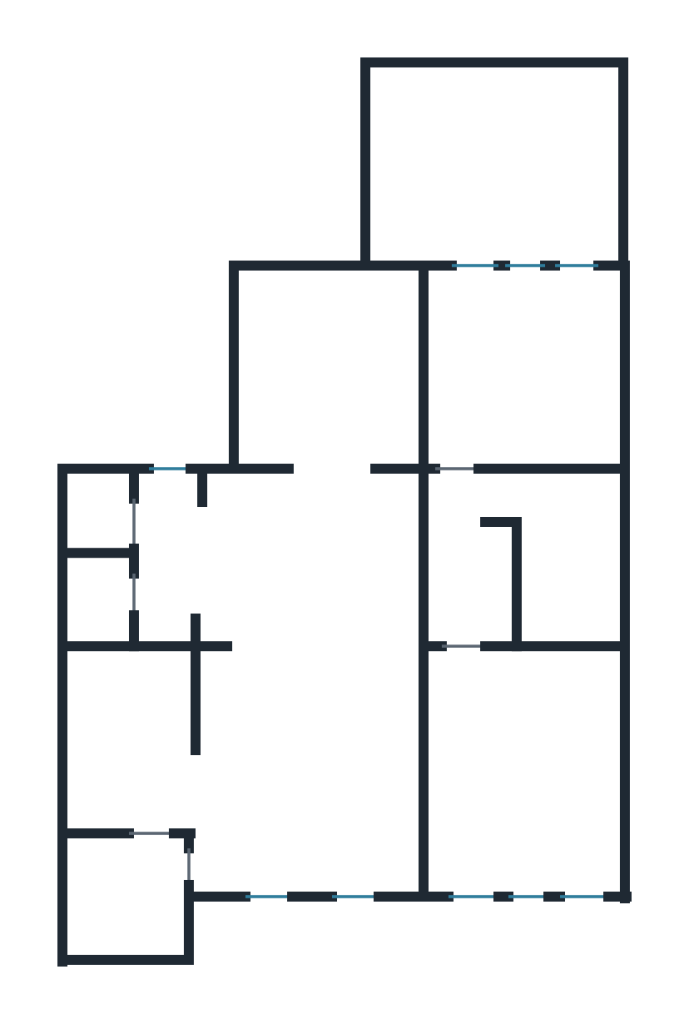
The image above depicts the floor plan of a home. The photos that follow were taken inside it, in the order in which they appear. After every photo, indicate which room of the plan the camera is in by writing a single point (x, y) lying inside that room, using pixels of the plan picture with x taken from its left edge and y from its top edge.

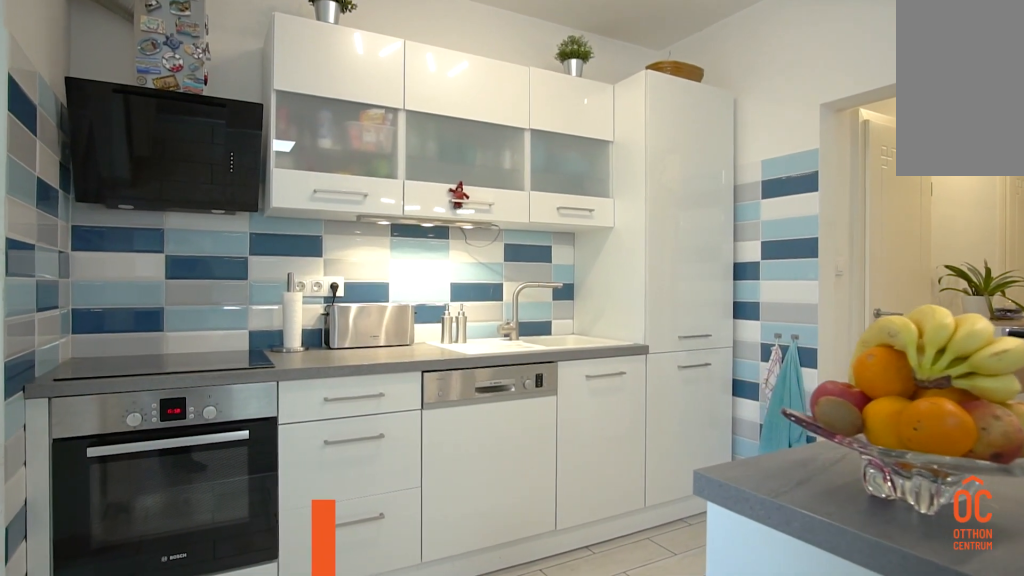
(132, 744)
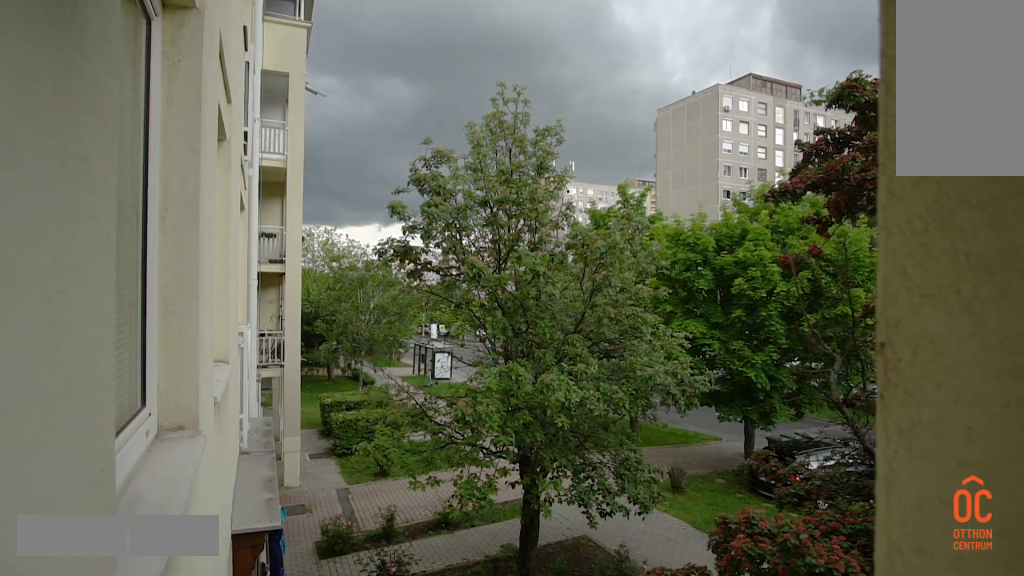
(134, 929)
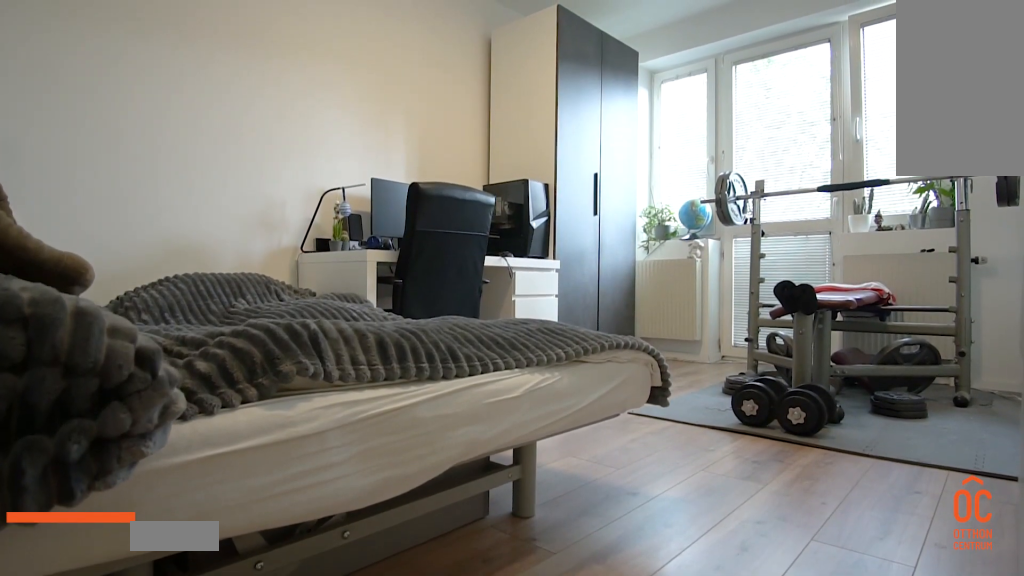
(552, 772)
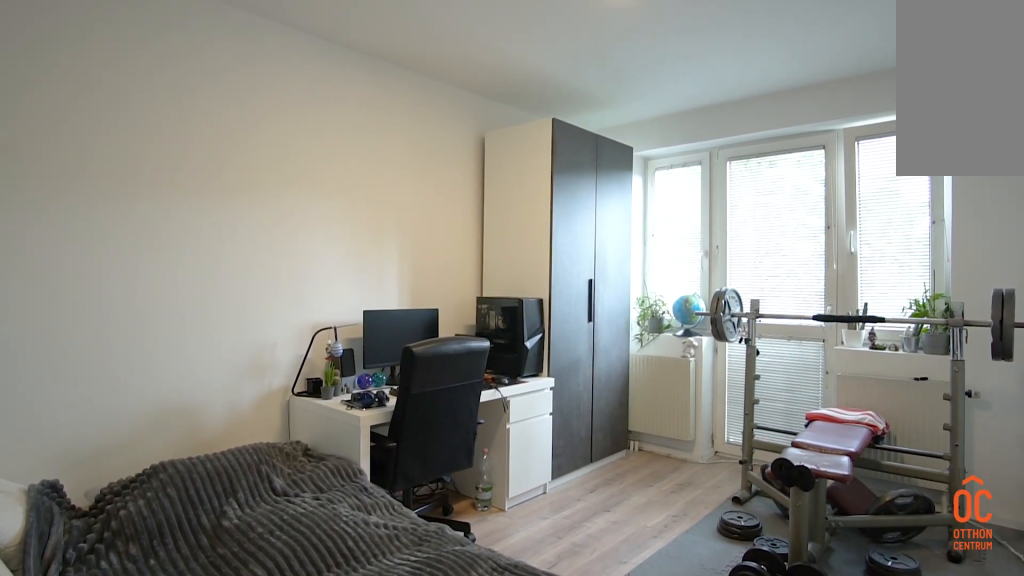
(551, 772)
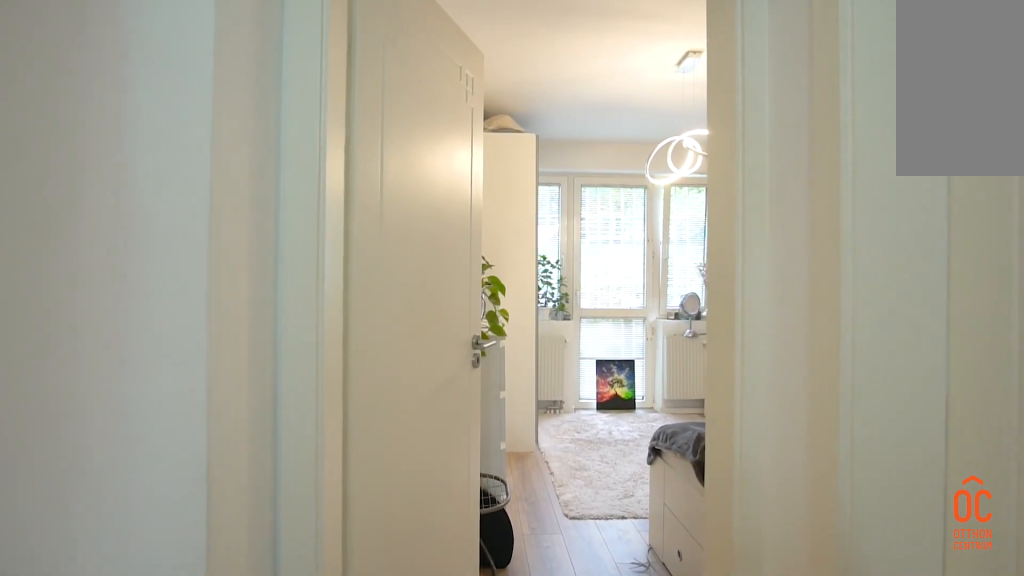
(454, 575)
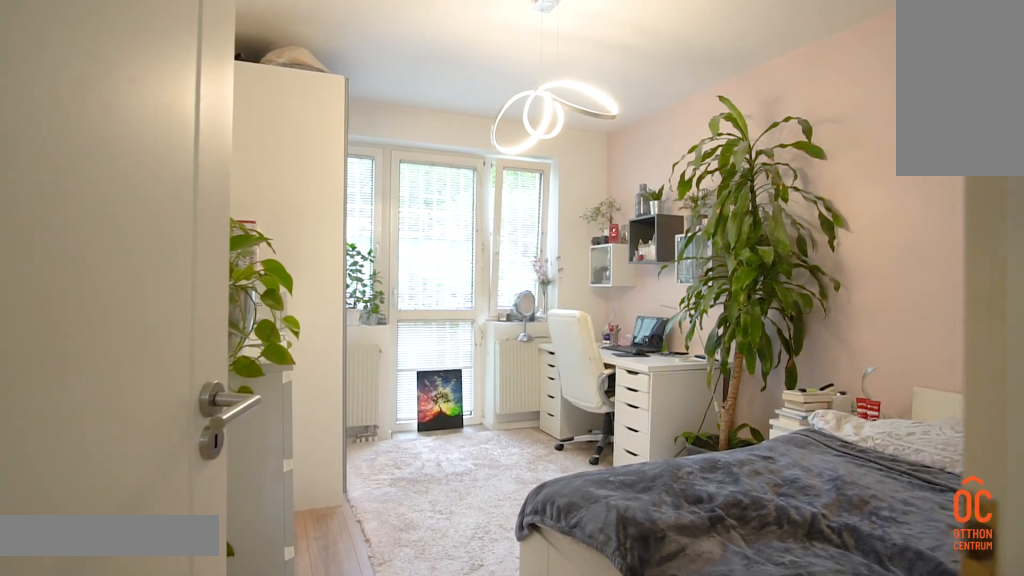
(541, 365)
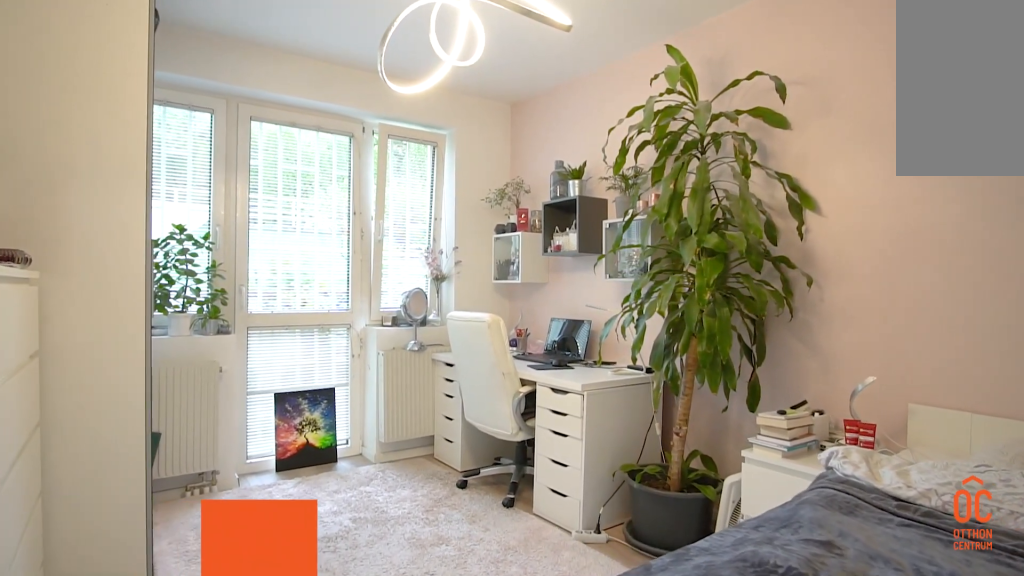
(541, 365)
